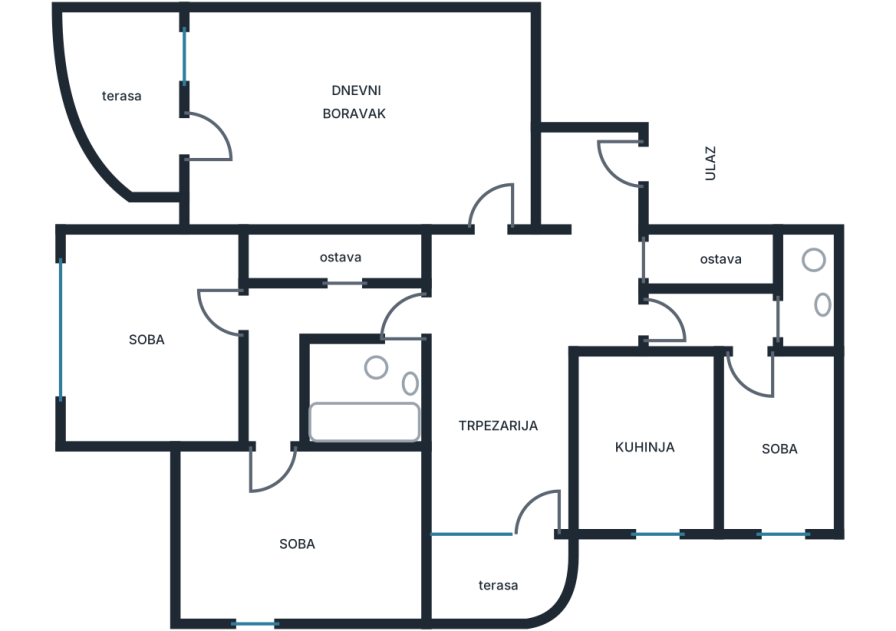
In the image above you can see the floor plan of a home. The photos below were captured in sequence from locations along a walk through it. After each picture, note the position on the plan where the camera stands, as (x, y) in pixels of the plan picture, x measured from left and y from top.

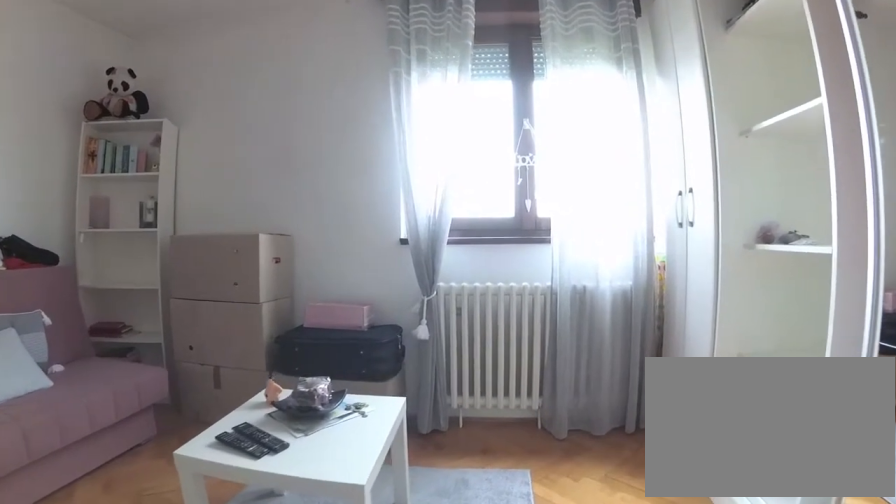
(265, 479)
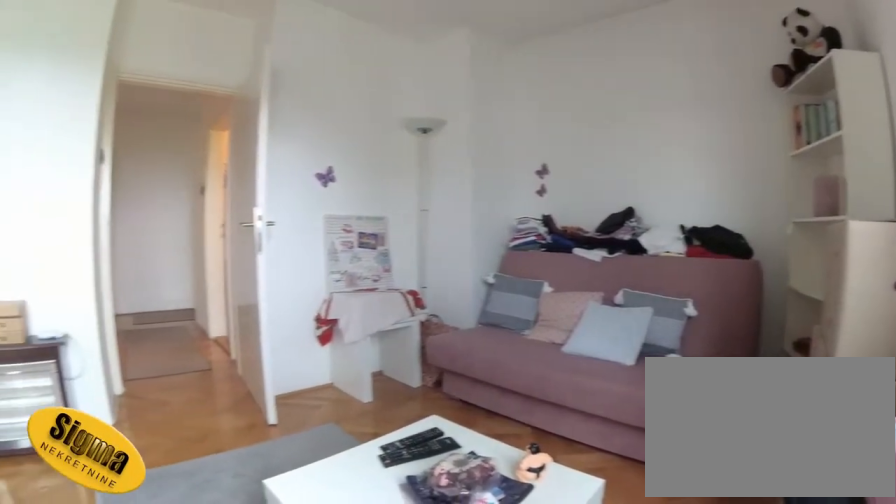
(282, 610)
